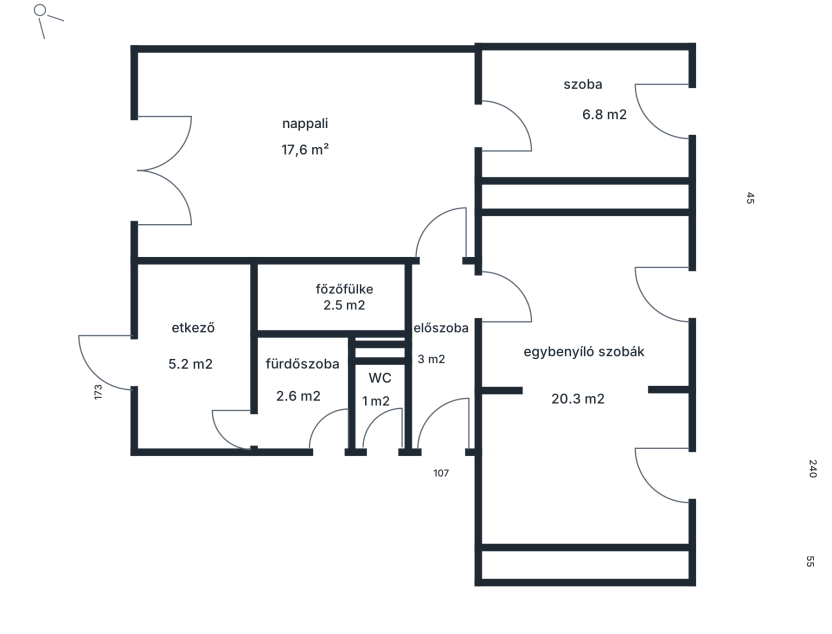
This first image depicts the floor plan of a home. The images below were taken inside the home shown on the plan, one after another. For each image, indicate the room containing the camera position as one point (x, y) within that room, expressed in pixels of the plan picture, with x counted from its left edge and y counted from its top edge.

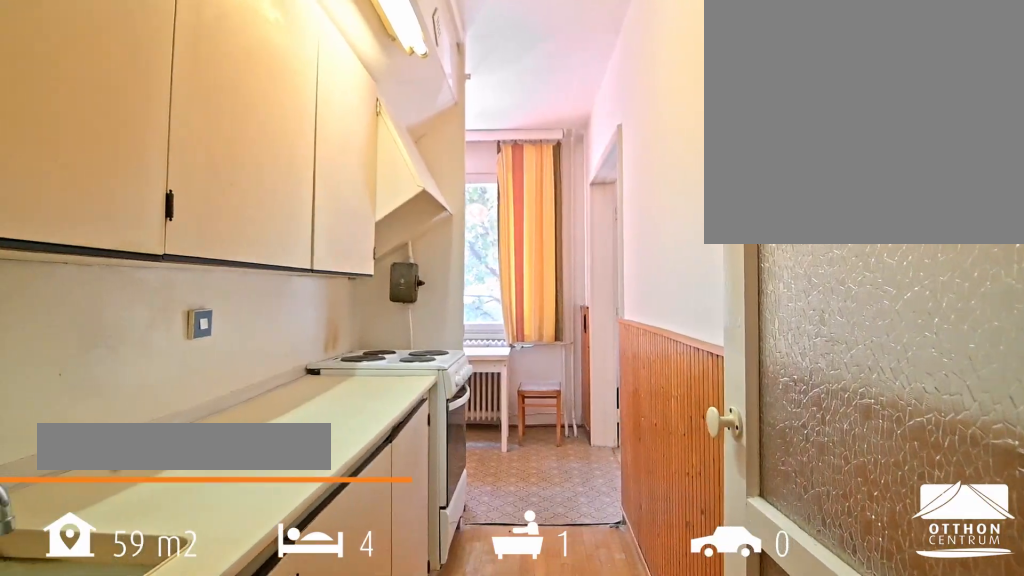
(328, 299)
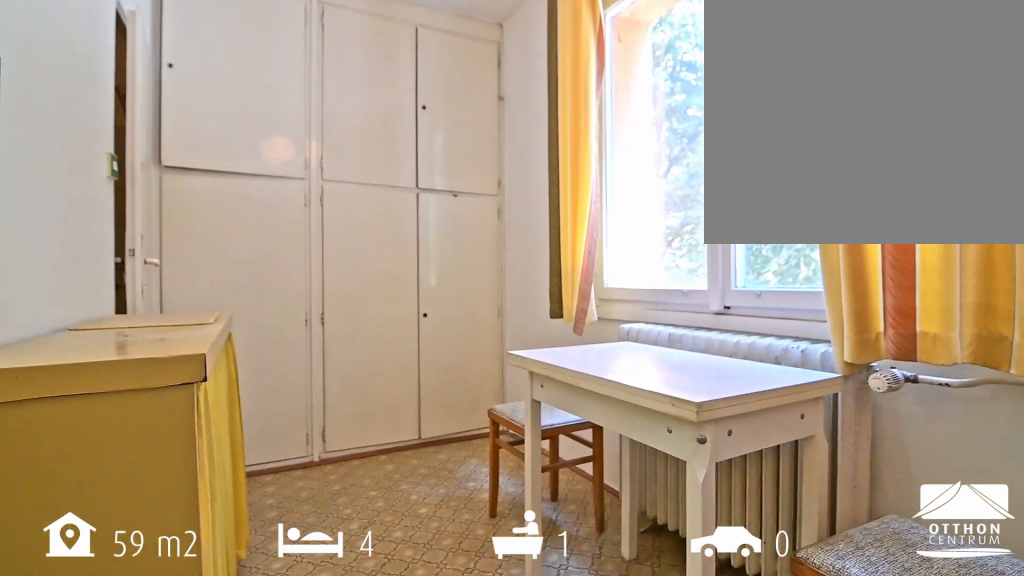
(194, 348)
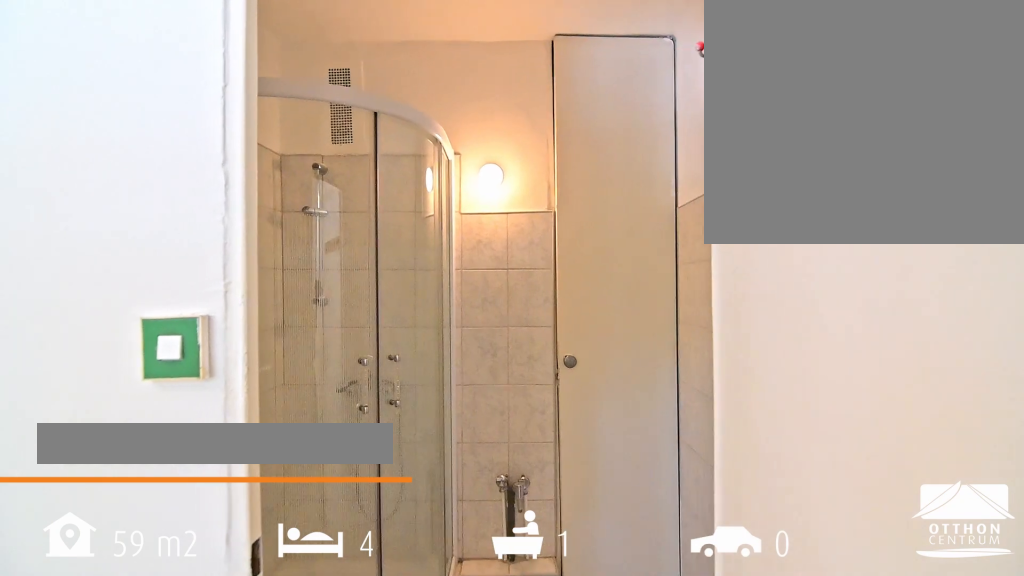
(303, 396)
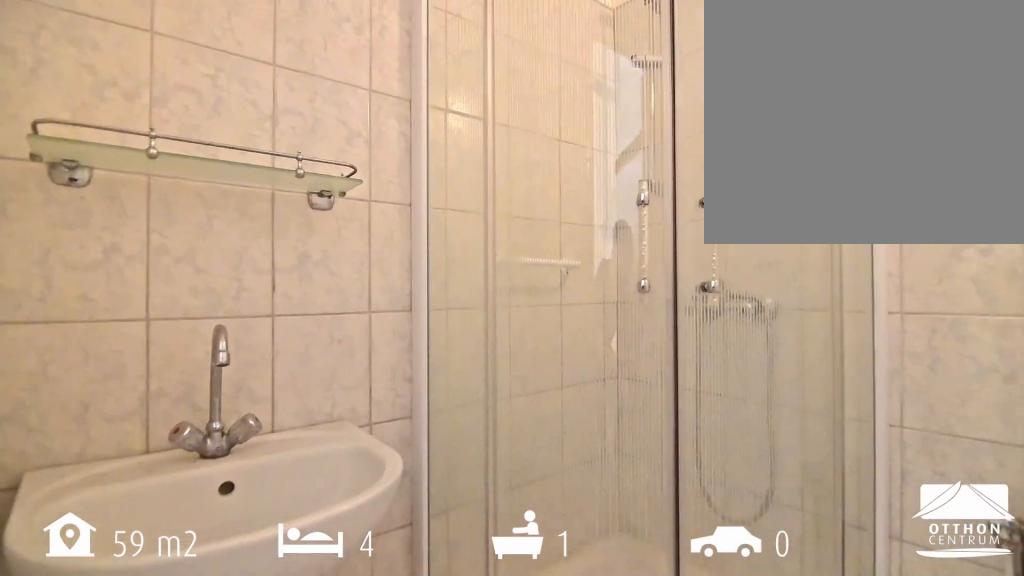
(303, 396)
